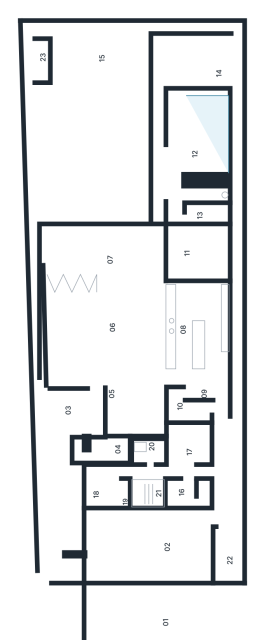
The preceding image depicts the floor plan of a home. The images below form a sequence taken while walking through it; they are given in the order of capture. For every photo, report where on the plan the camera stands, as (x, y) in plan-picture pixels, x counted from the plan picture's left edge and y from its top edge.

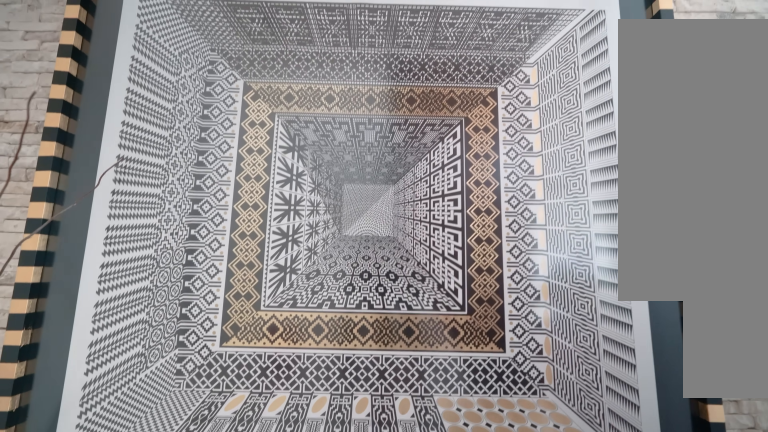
(104, 445)
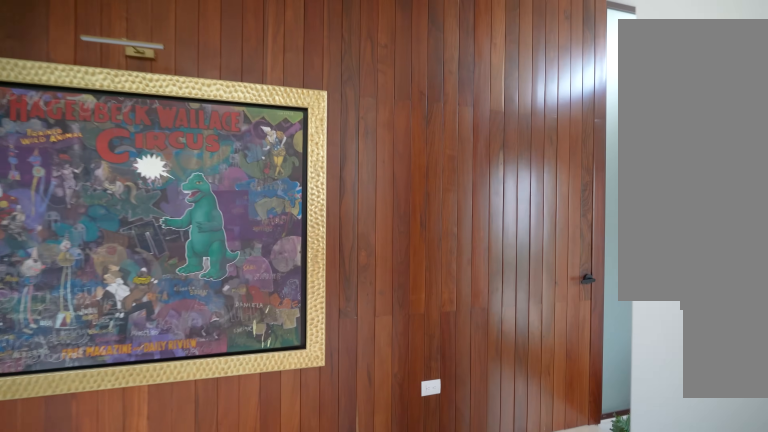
(83, 411)
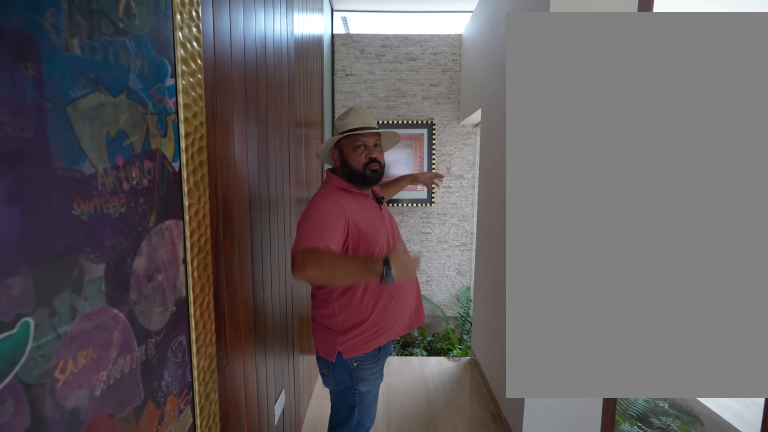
(83, 411)
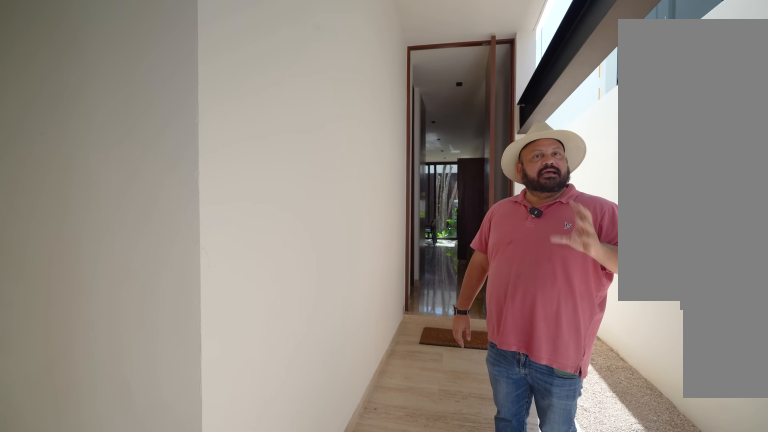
(220, 469)
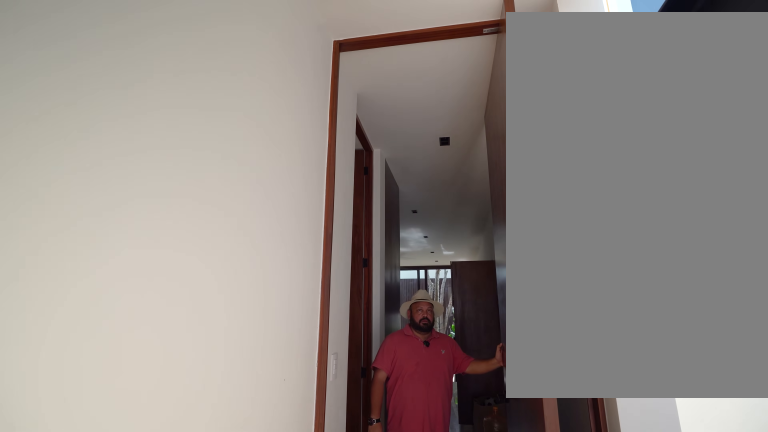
(223, 436)
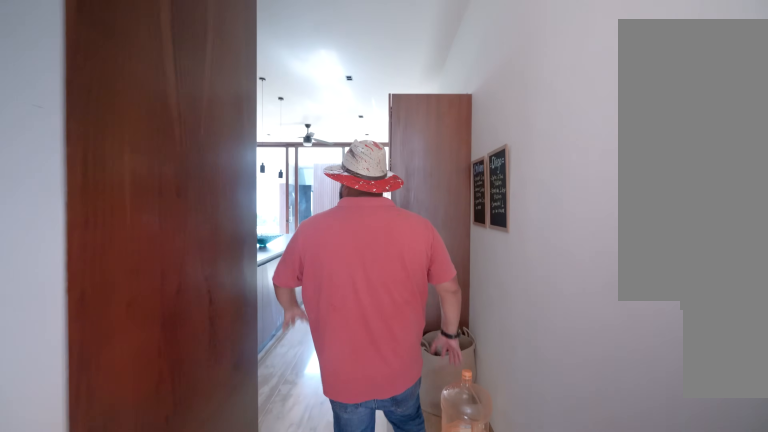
(220, 405)
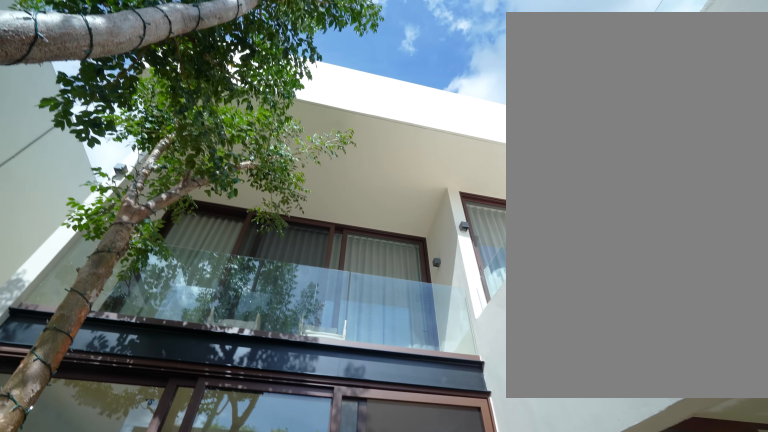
(179, 256)
